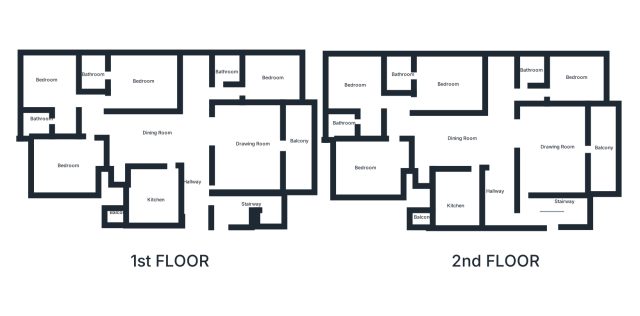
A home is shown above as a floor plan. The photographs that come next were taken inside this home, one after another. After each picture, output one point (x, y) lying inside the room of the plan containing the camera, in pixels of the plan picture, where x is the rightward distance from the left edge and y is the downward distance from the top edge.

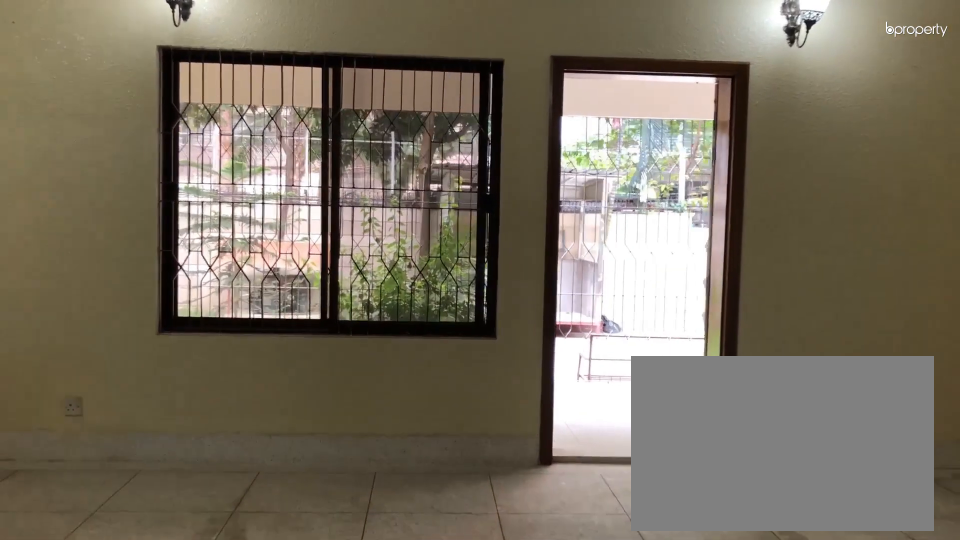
(255, 152)
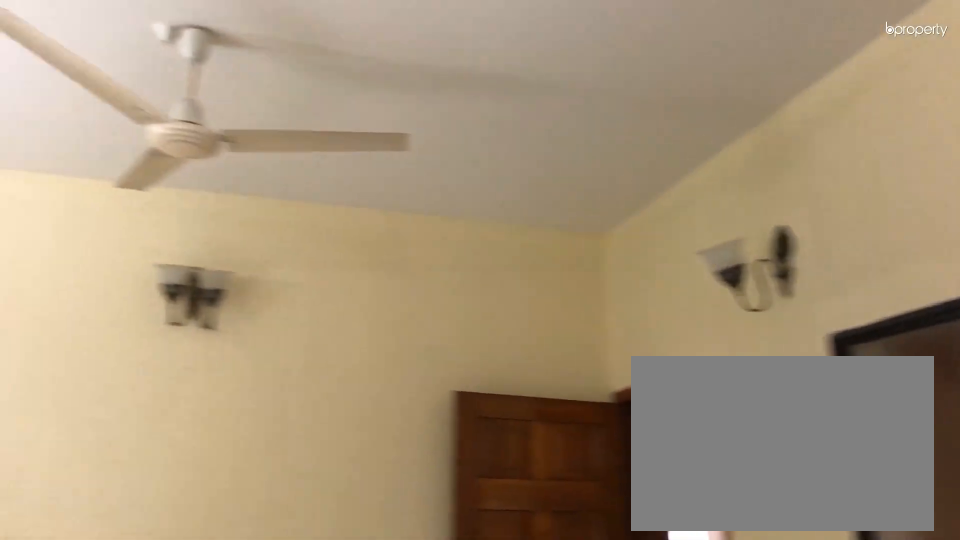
(260, 150)
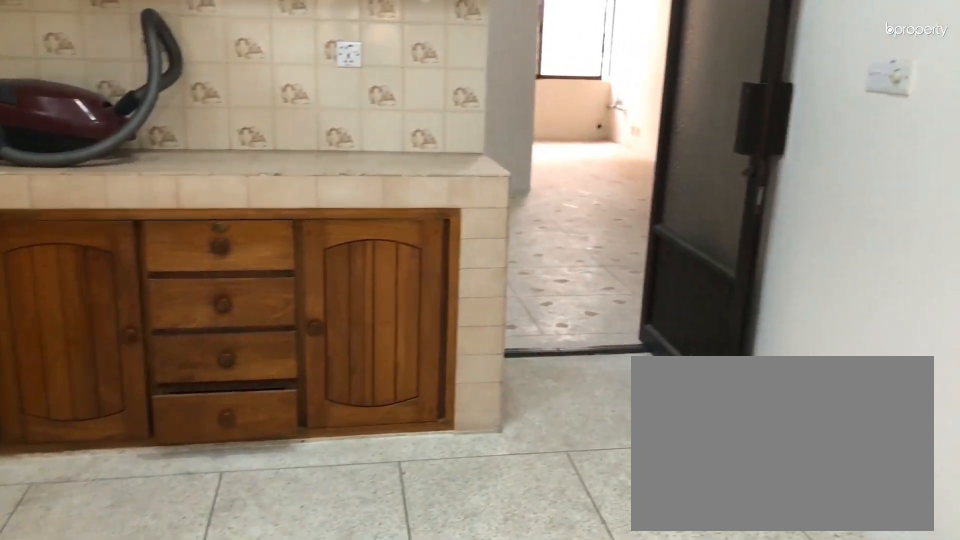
(462, 193)
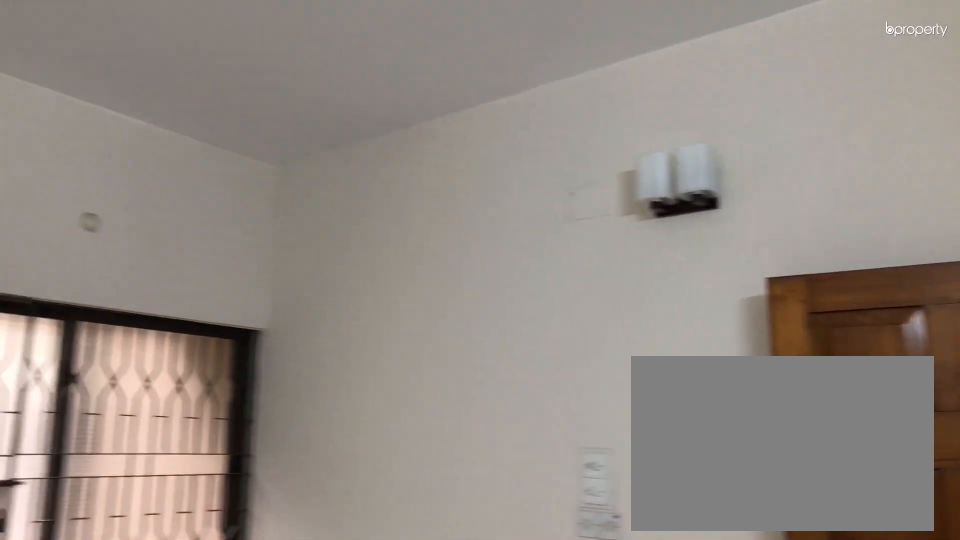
(381, 157)
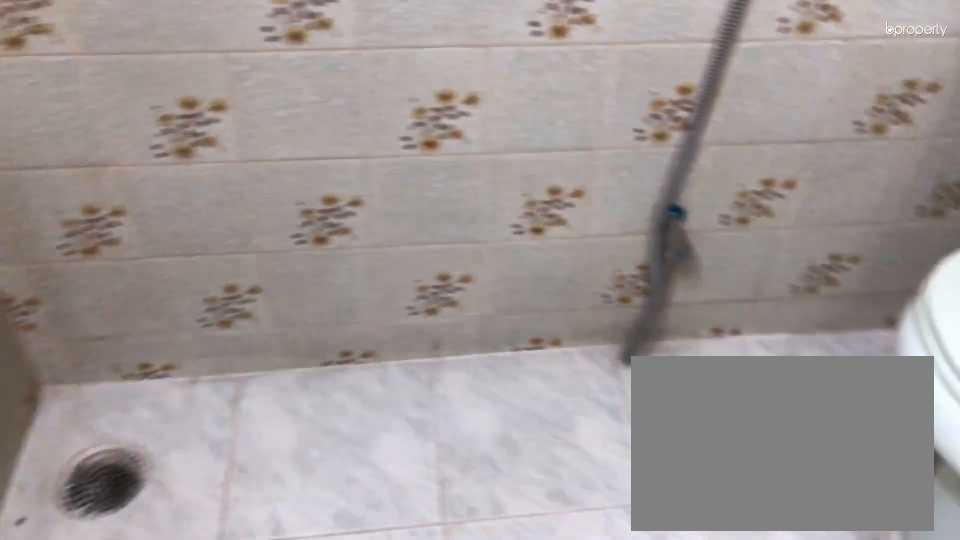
(398, 74)
